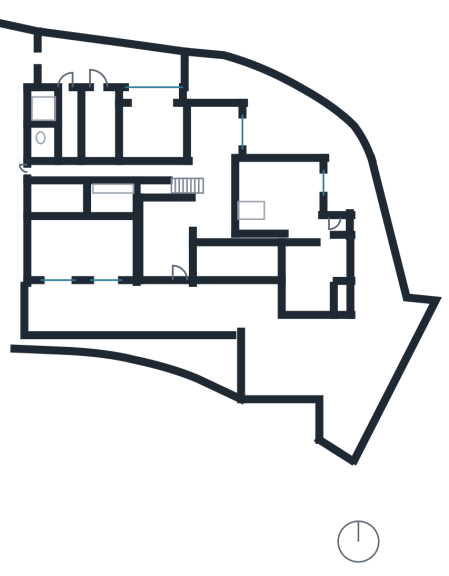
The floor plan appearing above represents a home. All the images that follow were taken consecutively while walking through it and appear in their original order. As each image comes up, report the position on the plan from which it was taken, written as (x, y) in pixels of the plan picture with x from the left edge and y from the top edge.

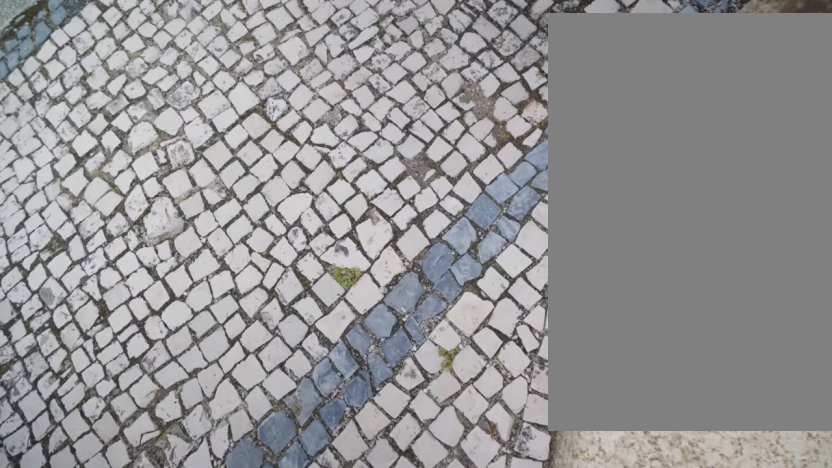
(257, 395)
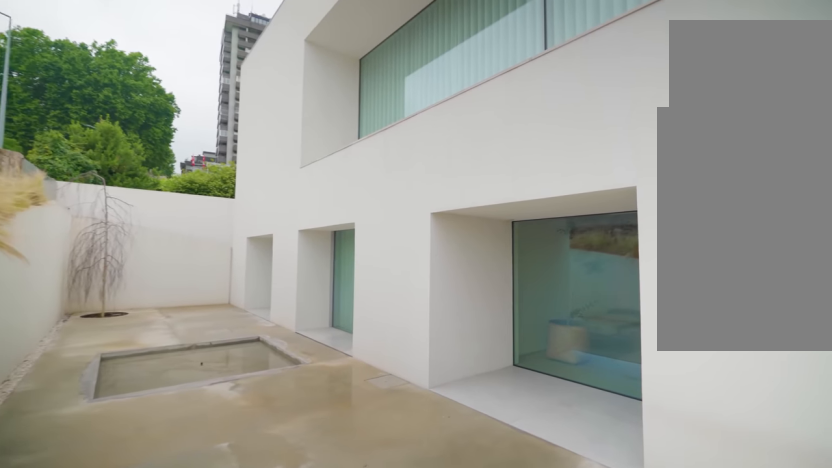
(174, 308)
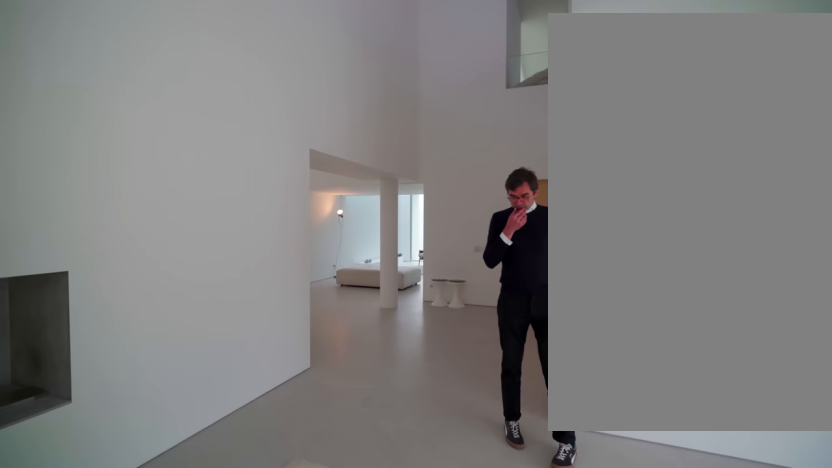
(152, 228)
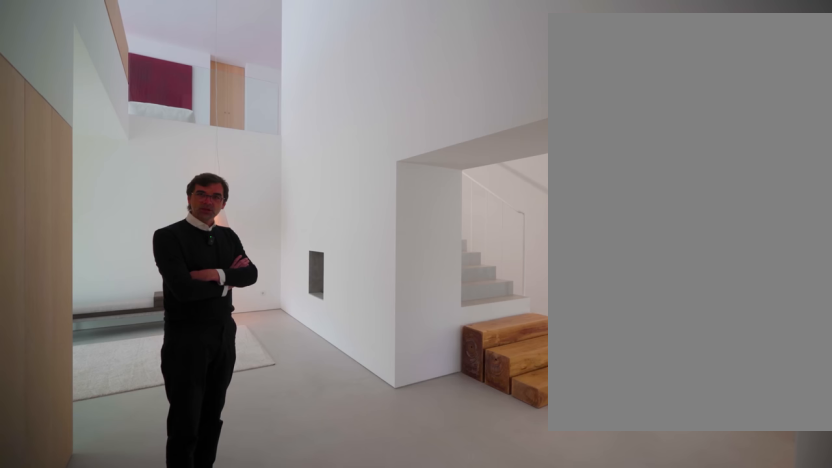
(224, 213)
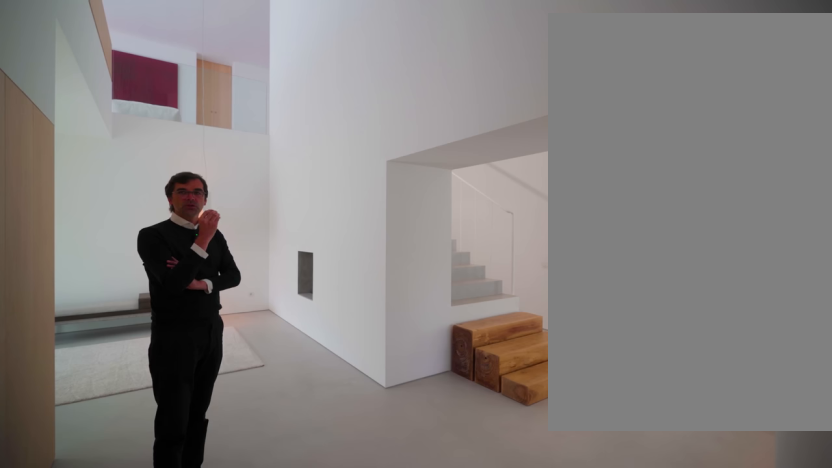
(224, 213)
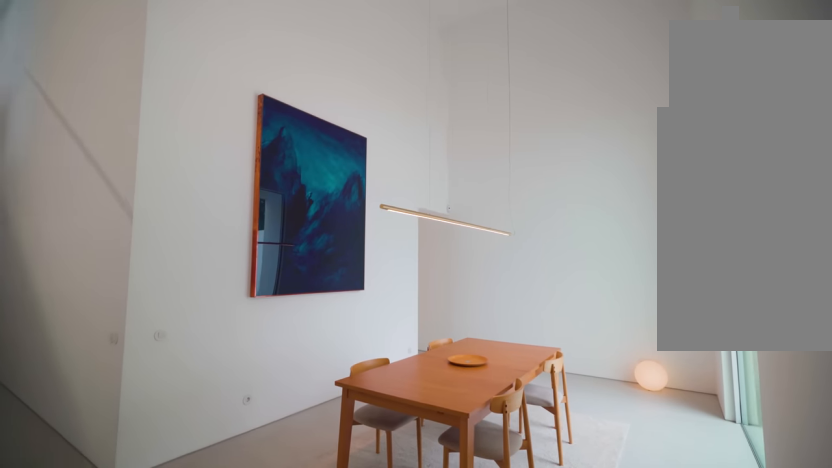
(222, 185)
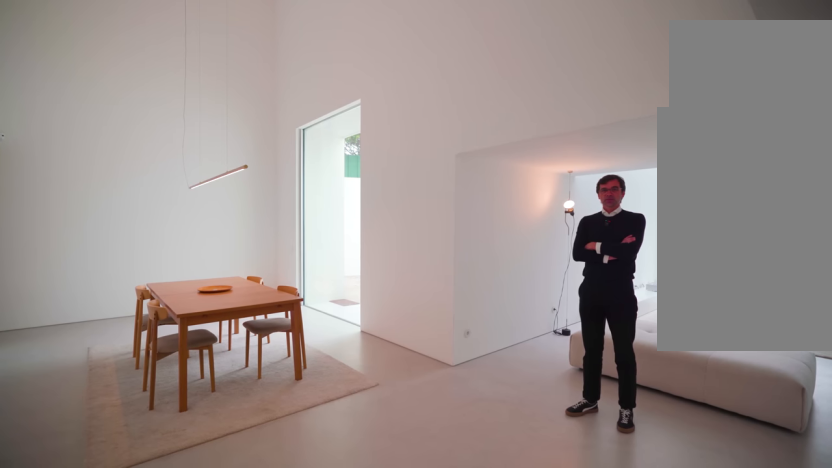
(211, 189)
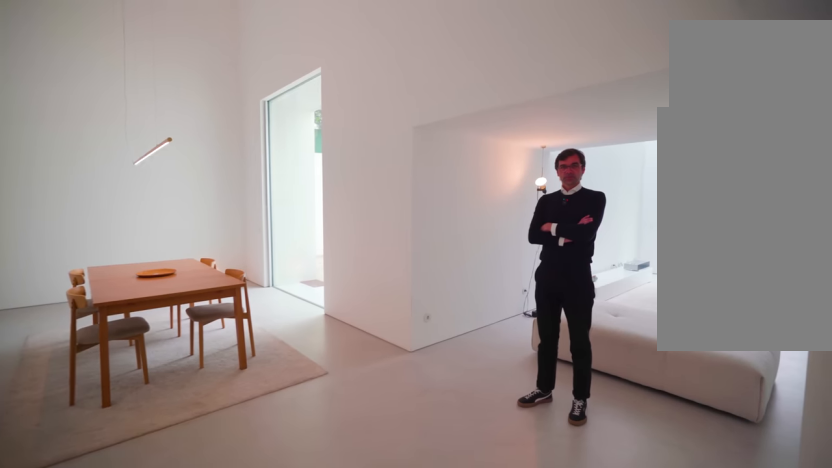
(210, 193)
